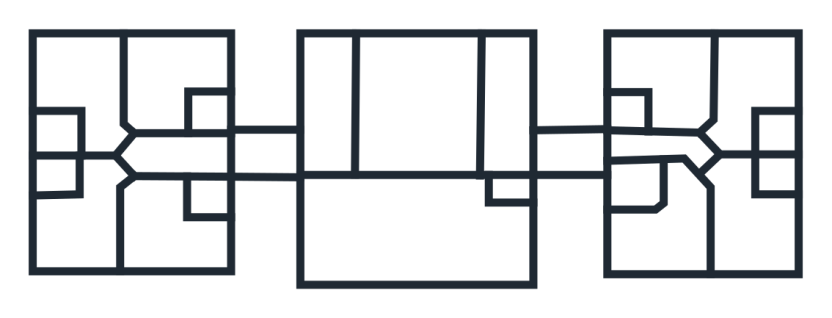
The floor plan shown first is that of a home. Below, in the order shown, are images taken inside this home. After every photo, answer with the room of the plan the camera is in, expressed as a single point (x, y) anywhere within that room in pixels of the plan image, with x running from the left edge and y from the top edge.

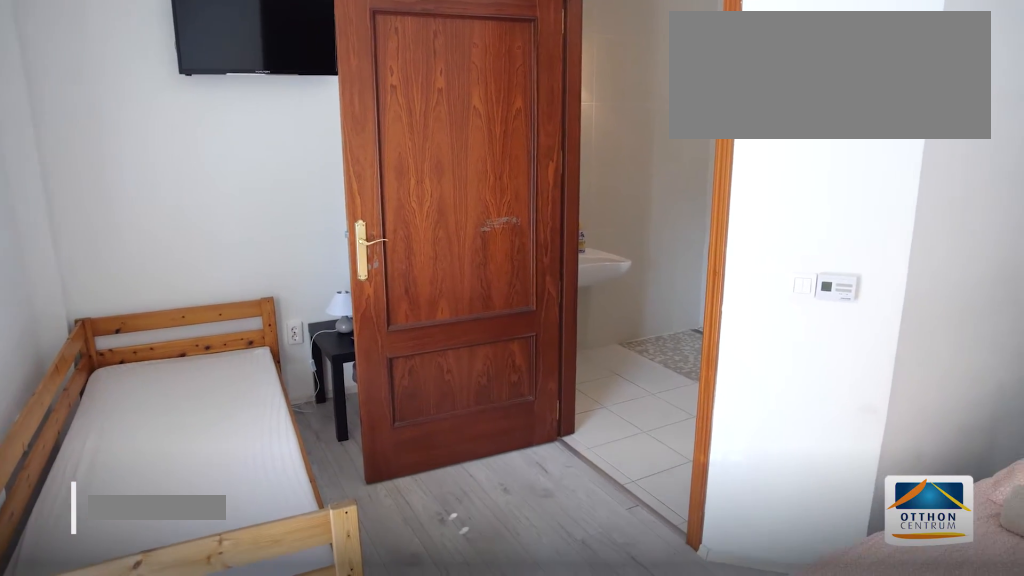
(661, 239)
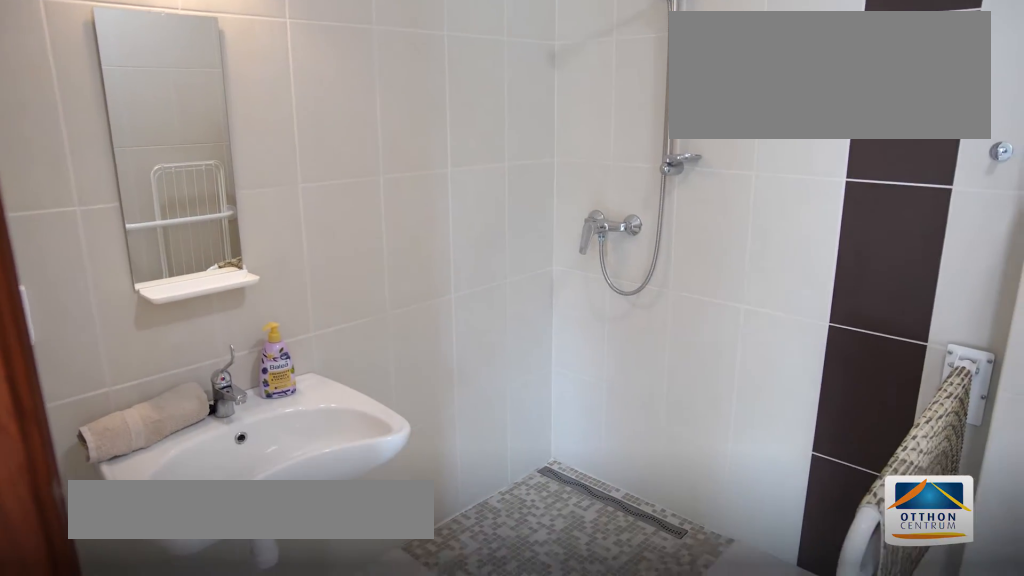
(635, 183)
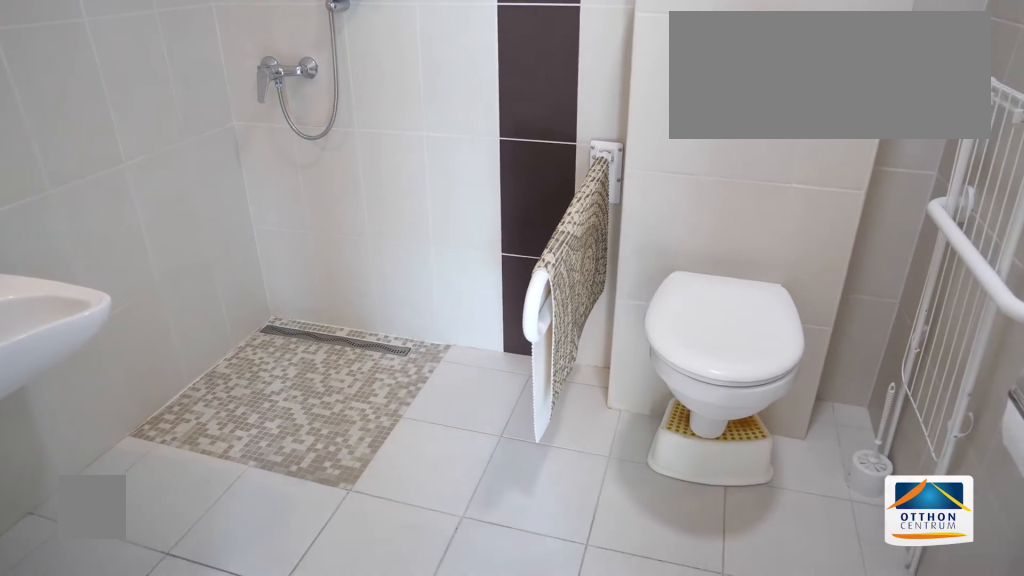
(635, 183)
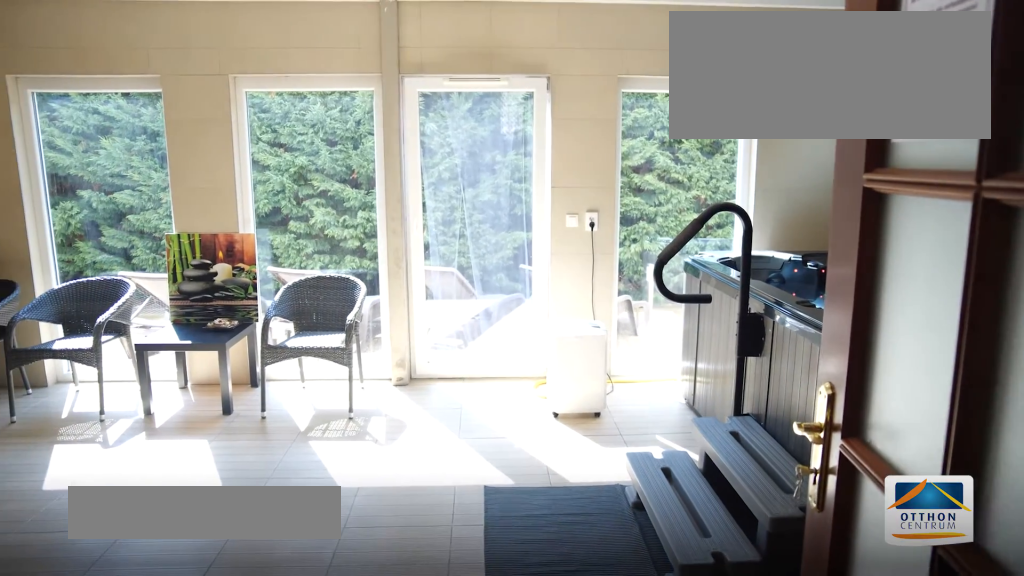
(411, 230)
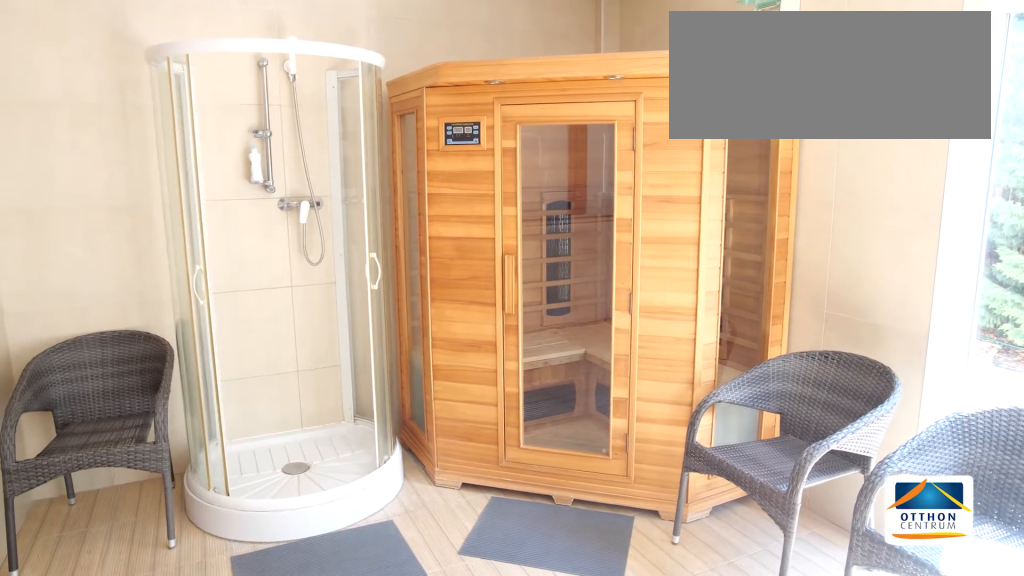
(411, 230)
